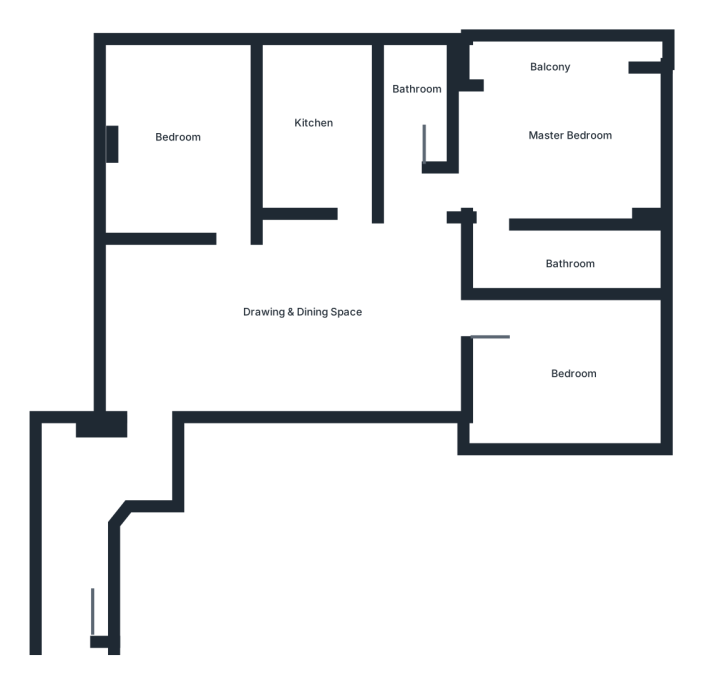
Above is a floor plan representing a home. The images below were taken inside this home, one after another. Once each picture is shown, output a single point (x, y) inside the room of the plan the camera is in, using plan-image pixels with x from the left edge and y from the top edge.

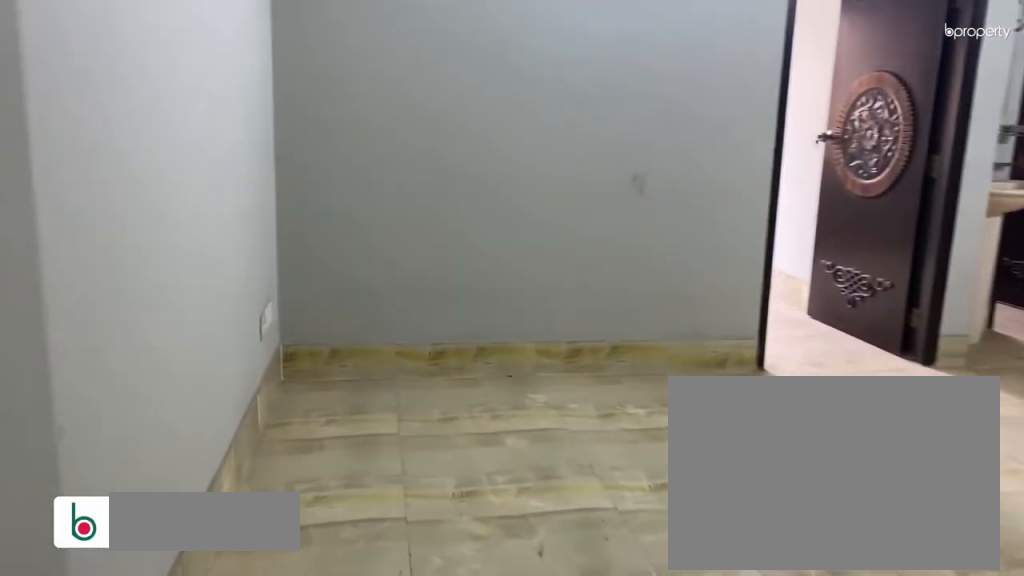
(179, 379)
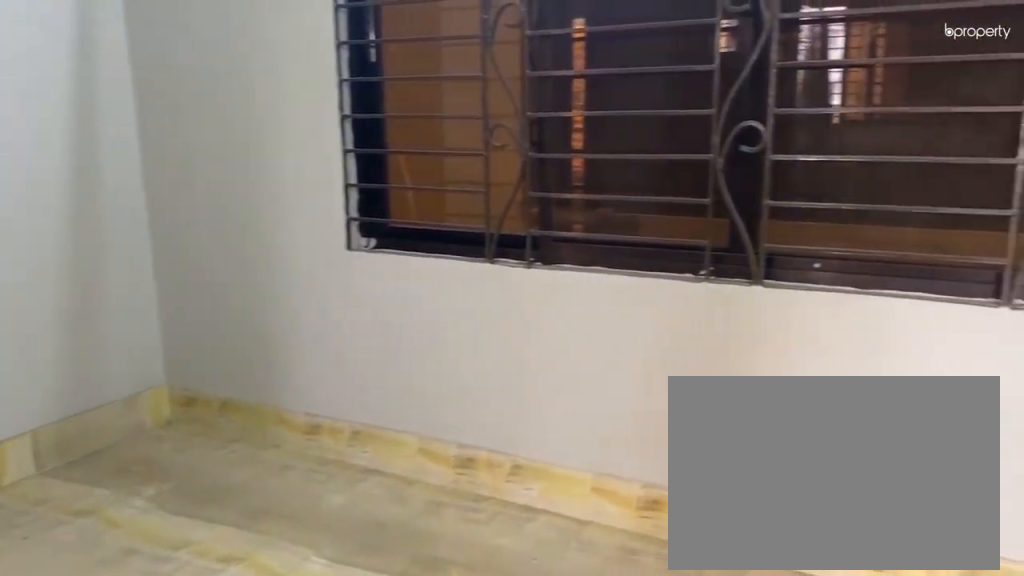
(297, 289)
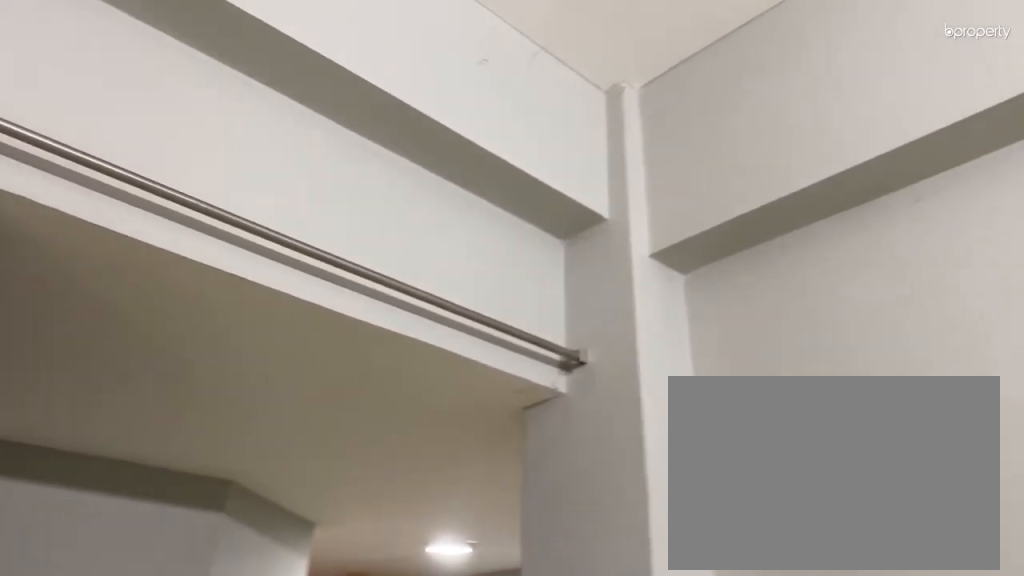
(298, 288)
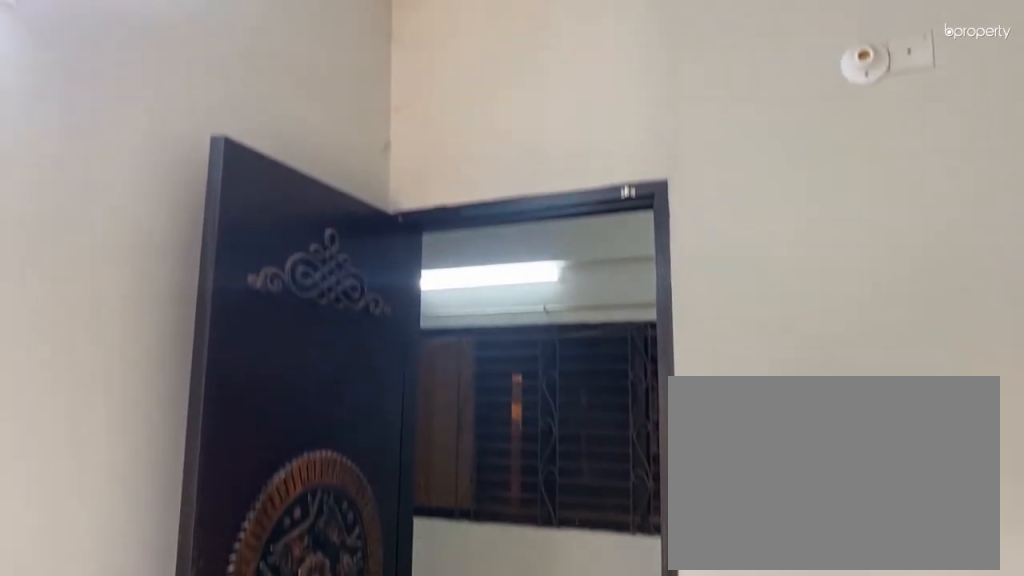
(169, 161)
